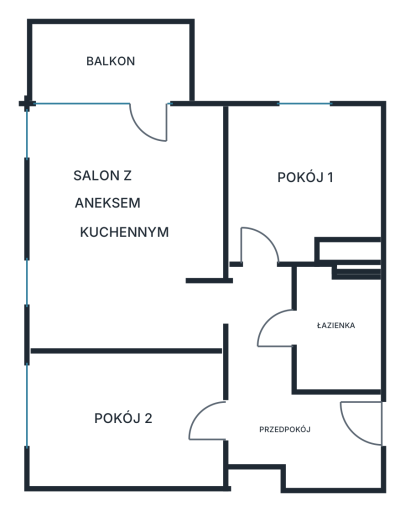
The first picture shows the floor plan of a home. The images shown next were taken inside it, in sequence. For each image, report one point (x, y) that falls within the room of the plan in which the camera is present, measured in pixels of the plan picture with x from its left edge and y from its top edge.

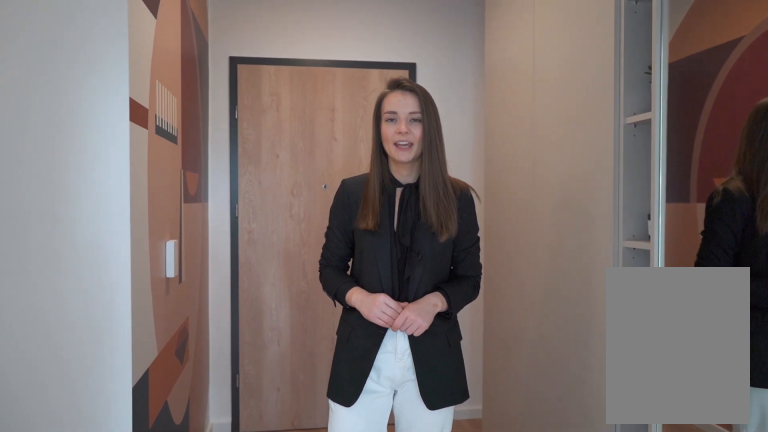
(286, 396)
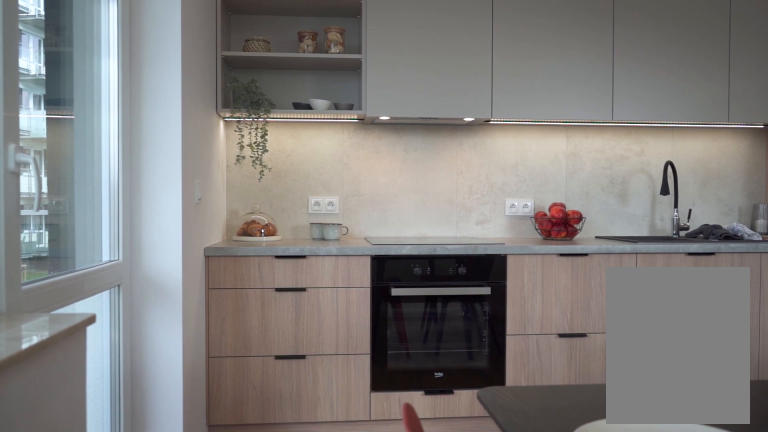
(125, 228)
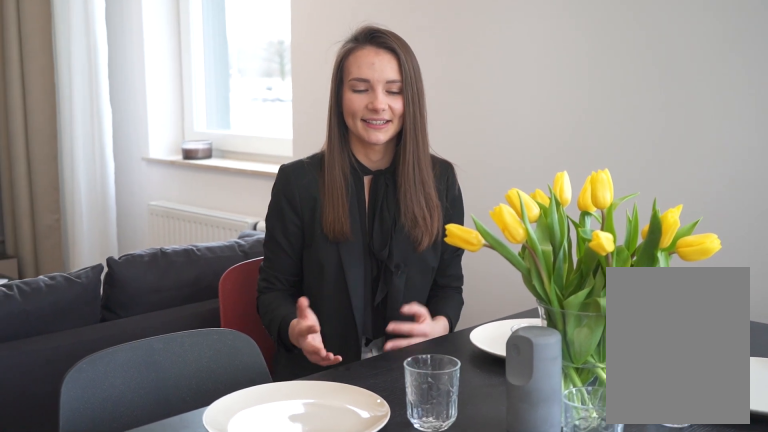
(125, 228)
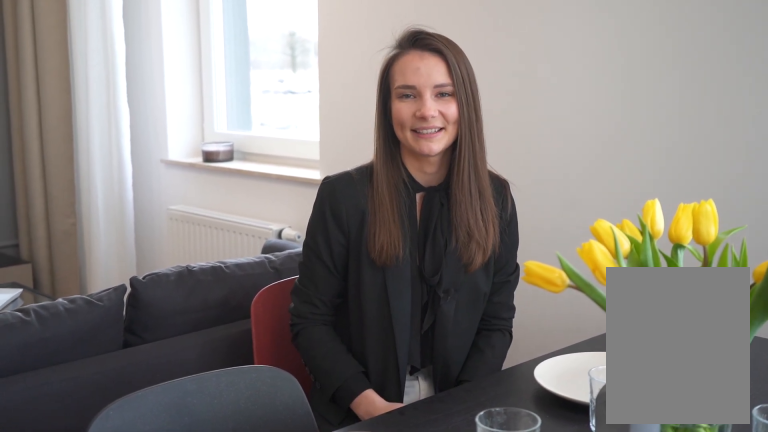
(125, 228)
